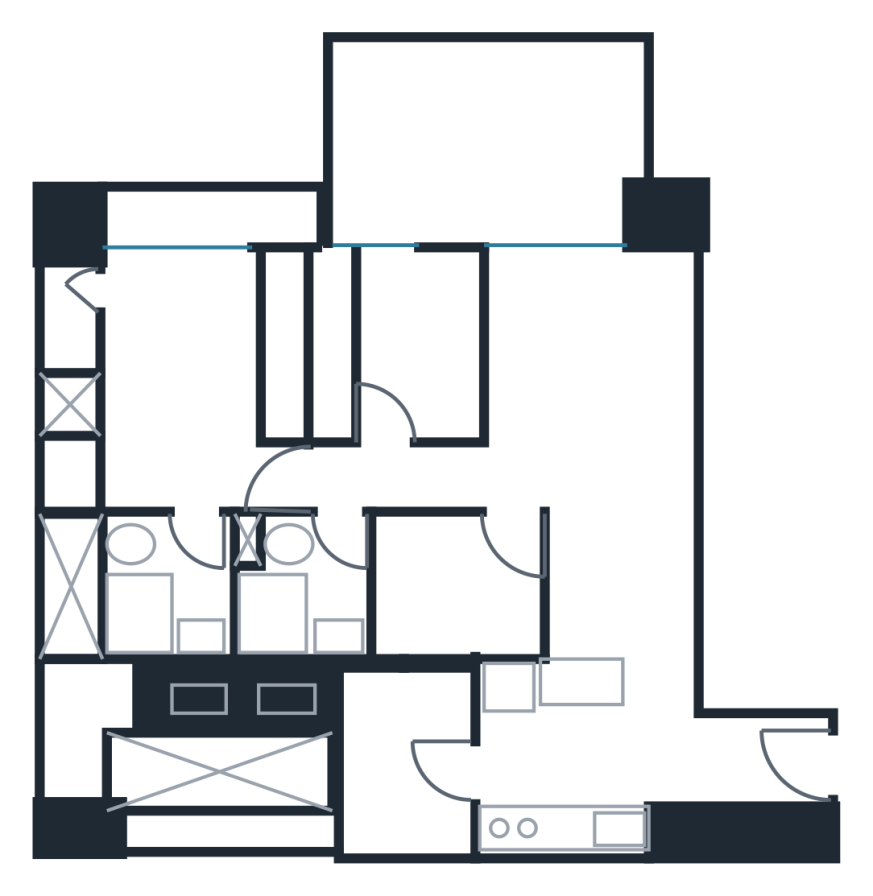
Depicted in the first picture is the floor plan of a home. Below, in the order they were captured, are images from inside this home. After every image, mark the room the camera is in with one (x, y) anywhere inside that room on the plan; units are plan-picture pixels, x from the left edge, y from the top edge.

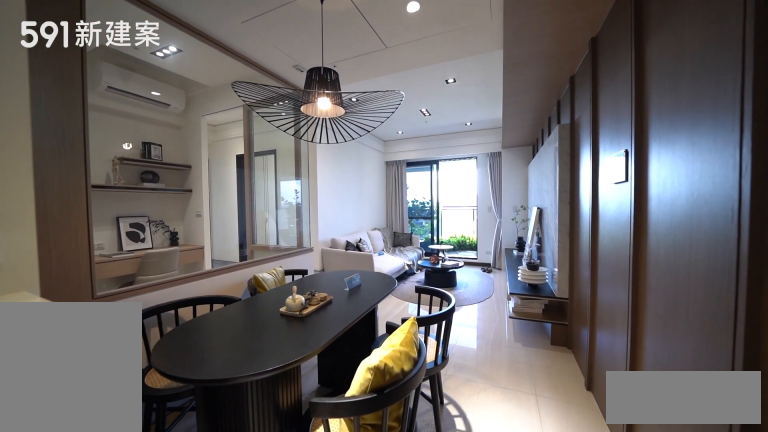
(618, 580)
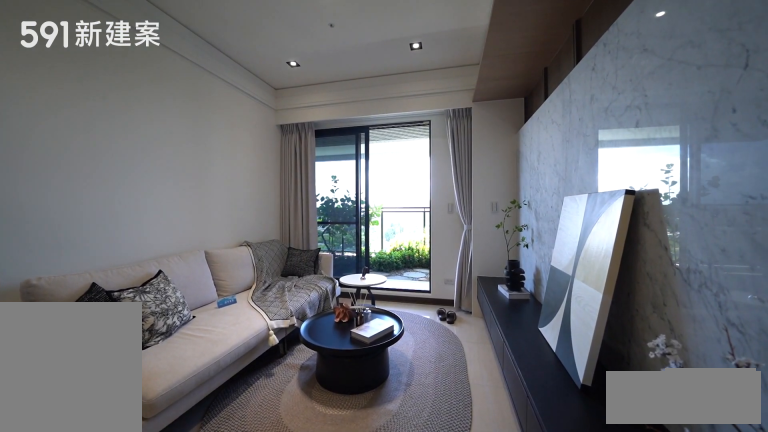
(592, 368)
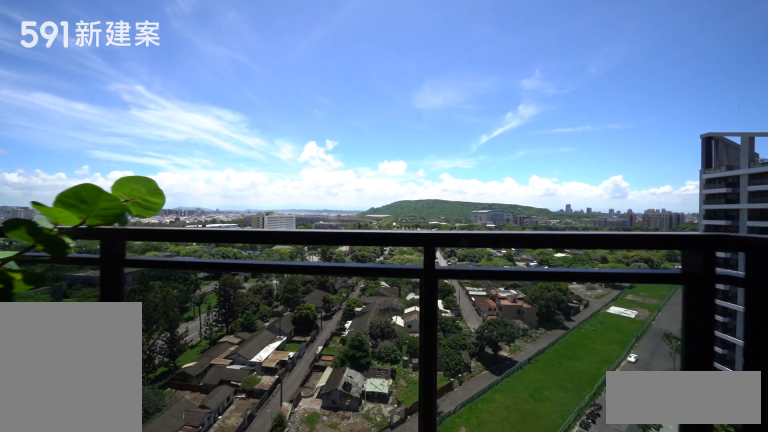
(490, 140)
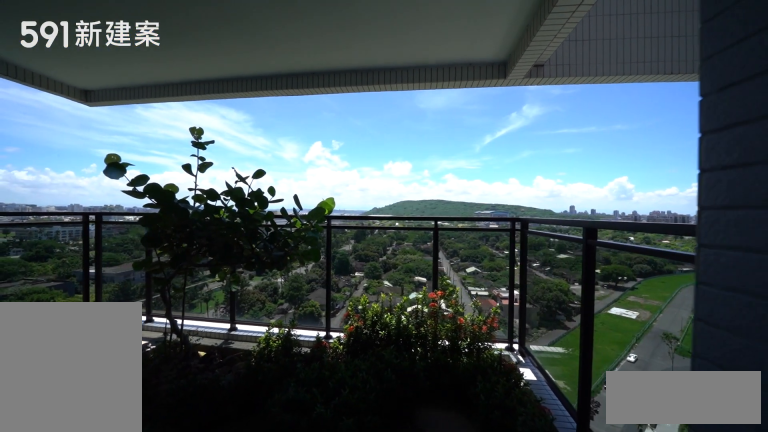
(490, 140)
